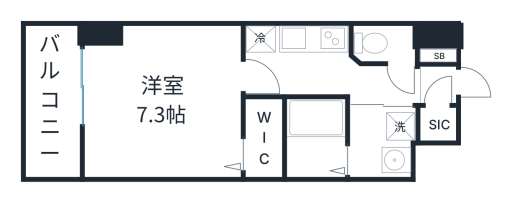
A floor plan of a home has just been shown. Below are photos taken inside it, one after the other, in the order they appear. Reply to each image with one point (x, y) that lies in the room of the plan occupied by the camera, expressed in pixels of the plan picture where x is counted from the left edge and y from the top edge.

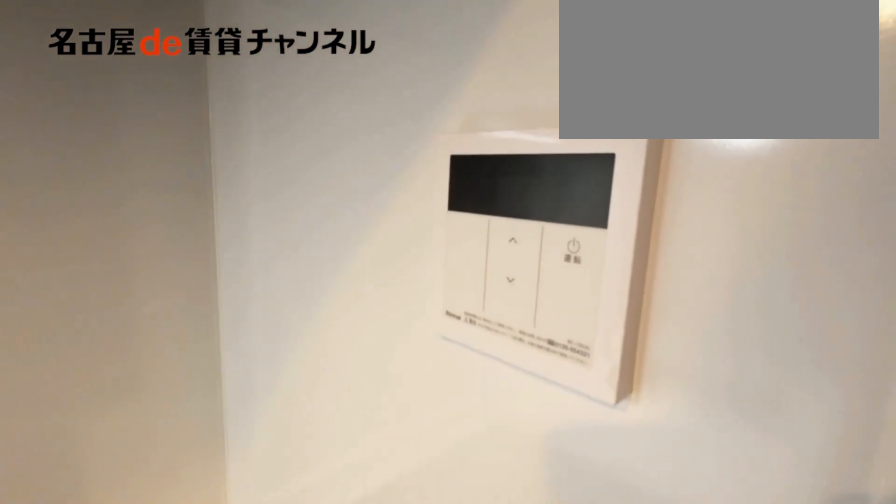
(297, 38)
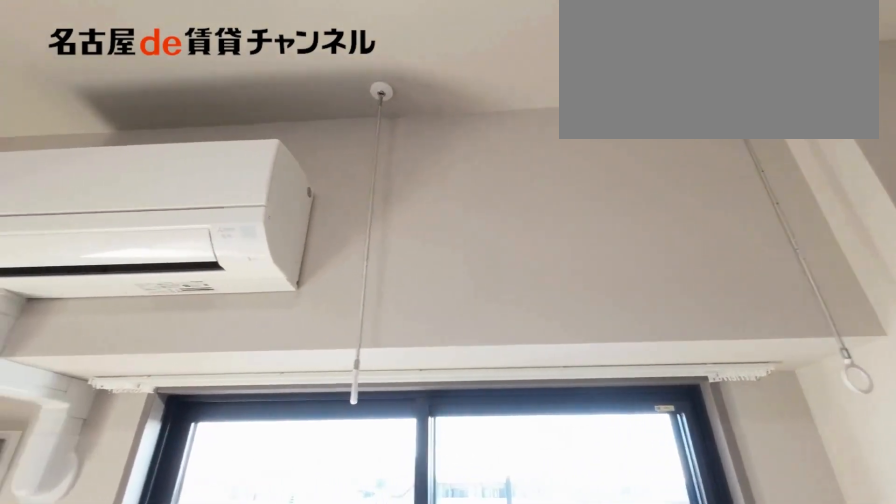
(164, 103)
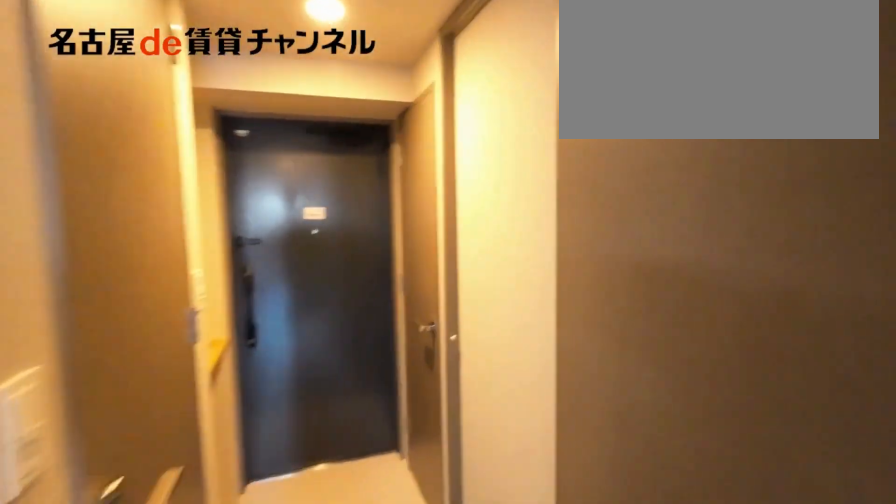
(329, 77)
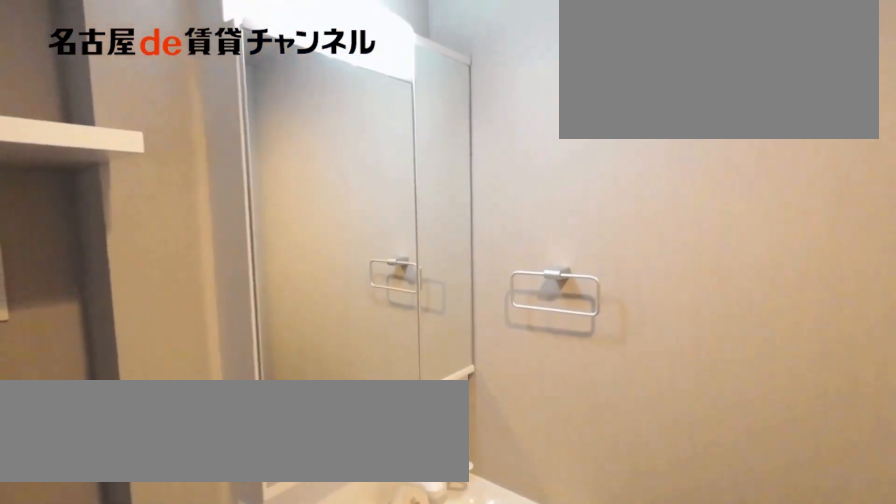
(382, 143)
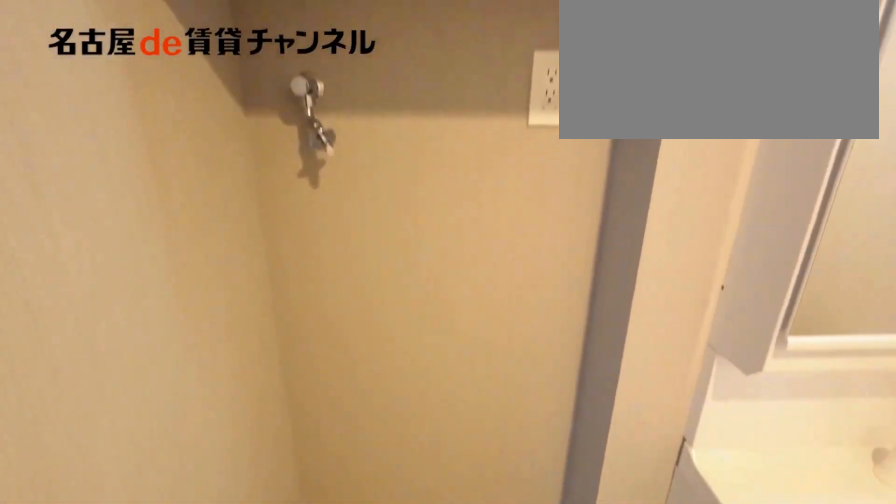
(382, 143)
